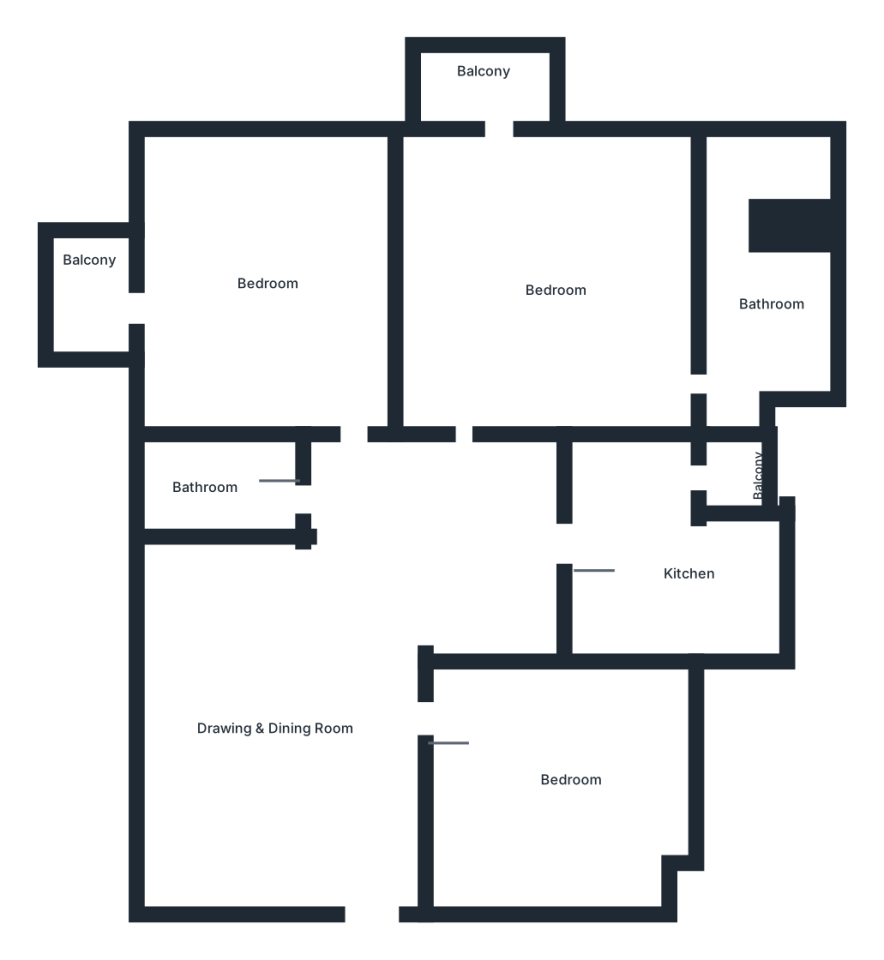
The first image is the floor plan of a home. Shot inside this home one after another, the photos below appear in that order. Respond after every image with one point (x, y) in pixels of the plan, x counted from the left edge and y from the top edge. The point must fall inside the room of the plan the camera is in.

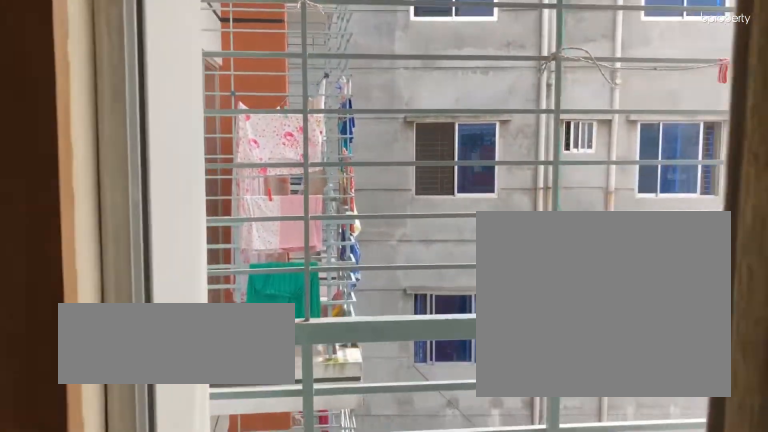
(96, 299)
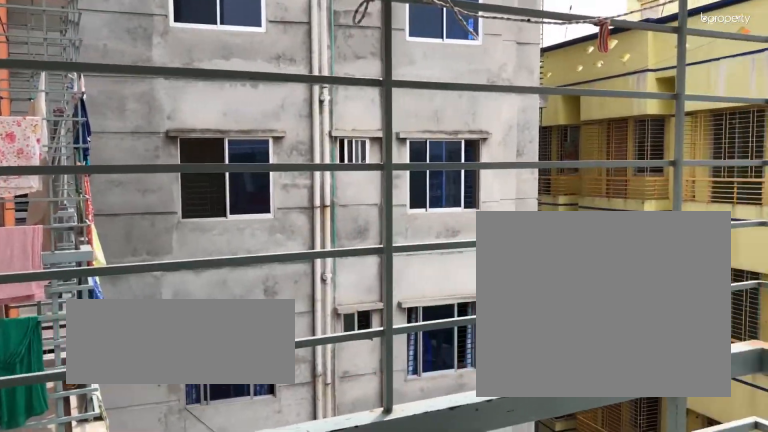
(96, 299)
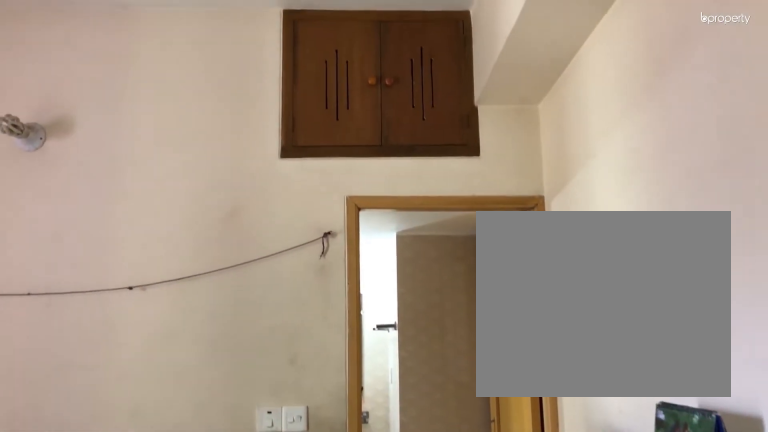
(541, 283)
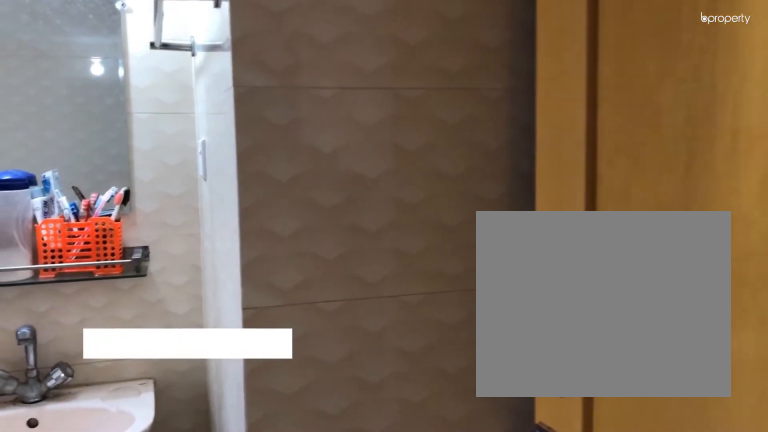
(736, 378)
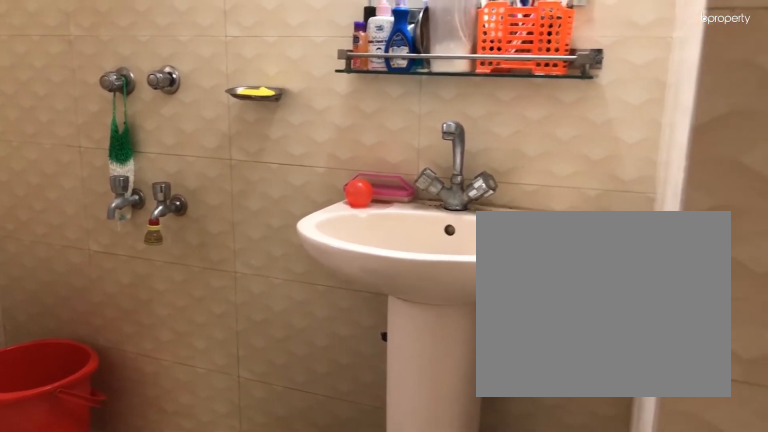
(767, 305)
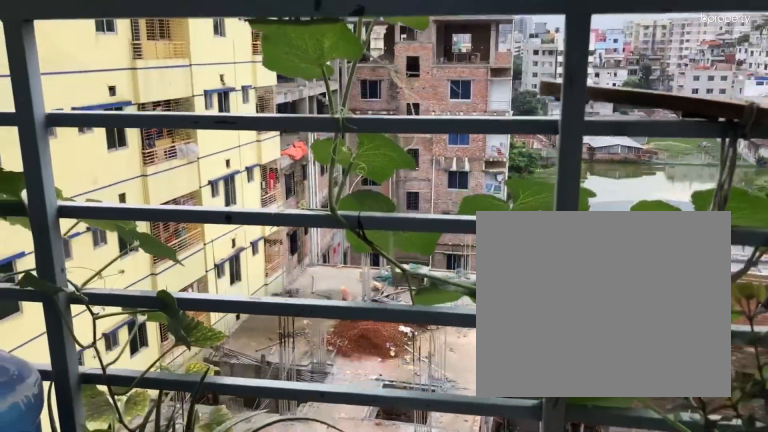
(483, 91)
